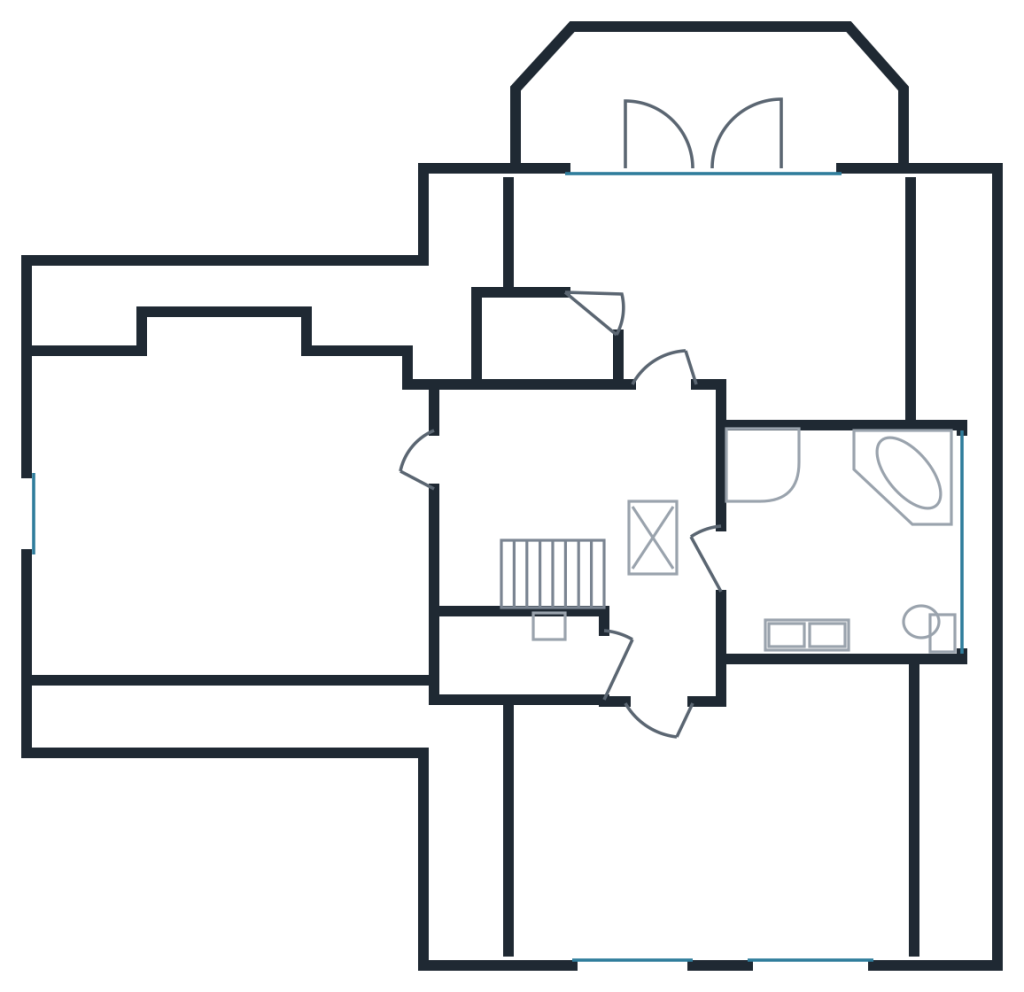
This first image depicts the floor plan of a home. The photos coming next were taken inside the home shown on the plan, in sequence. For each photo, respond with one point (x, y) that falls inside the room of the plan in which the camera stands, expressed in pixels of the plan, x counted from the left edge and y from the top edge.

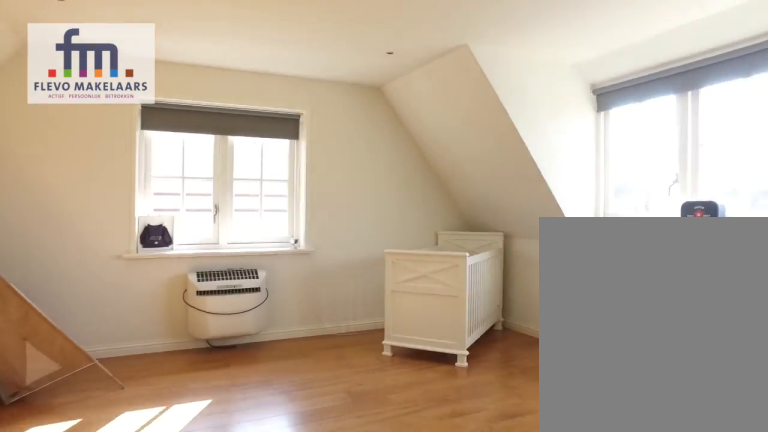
(236, 499)
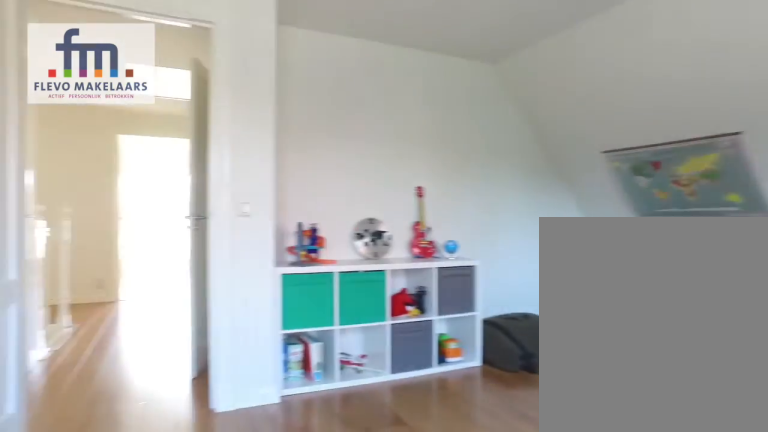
(725, 811)
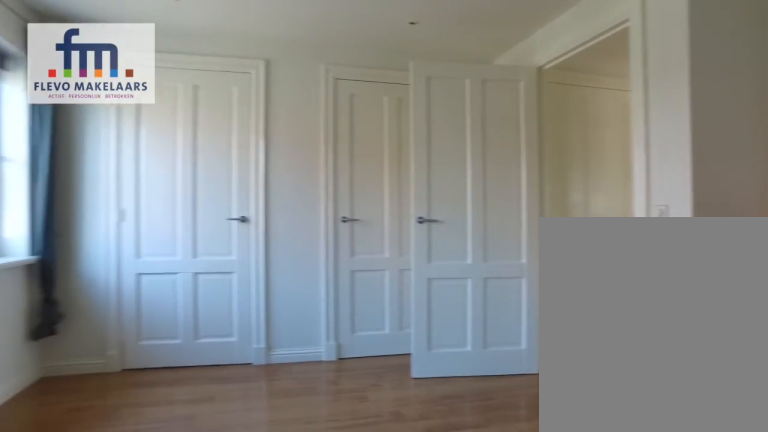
(725, 811)
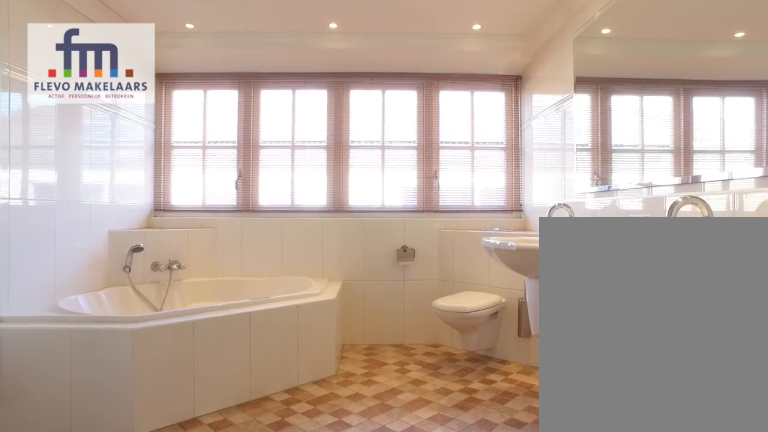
(809, 545)
